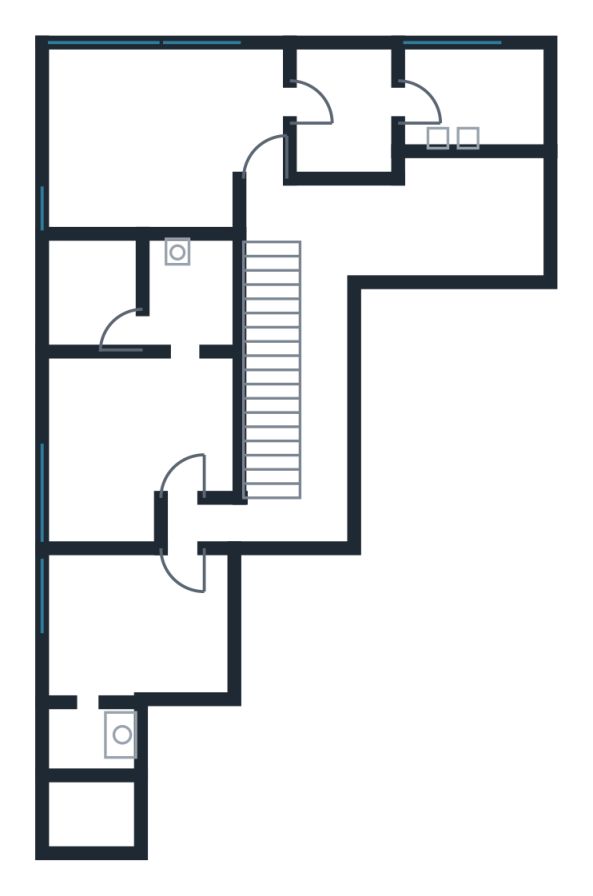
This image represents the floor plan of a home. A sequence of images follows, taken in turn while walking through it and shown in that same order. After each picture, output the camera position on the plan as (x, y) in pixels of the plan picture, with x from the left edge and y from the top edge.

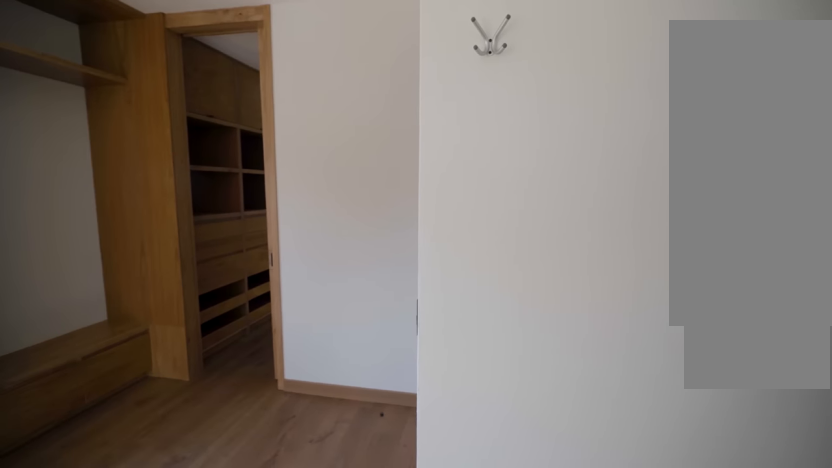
(181, 193)
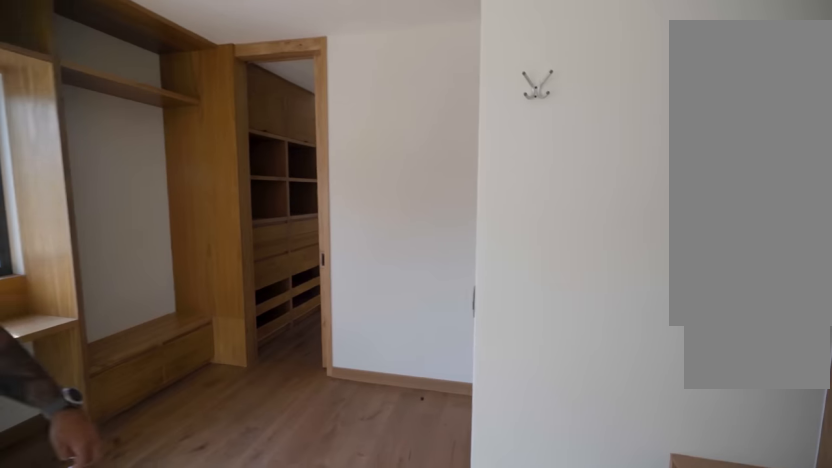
(179, 192)
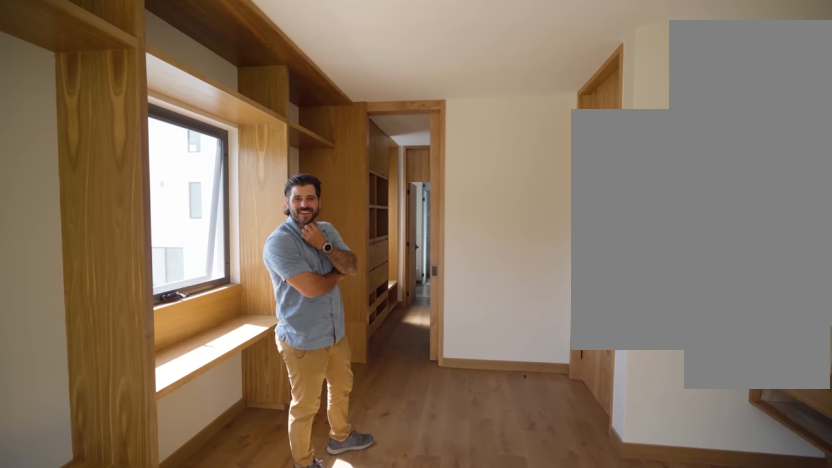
(91, 162)
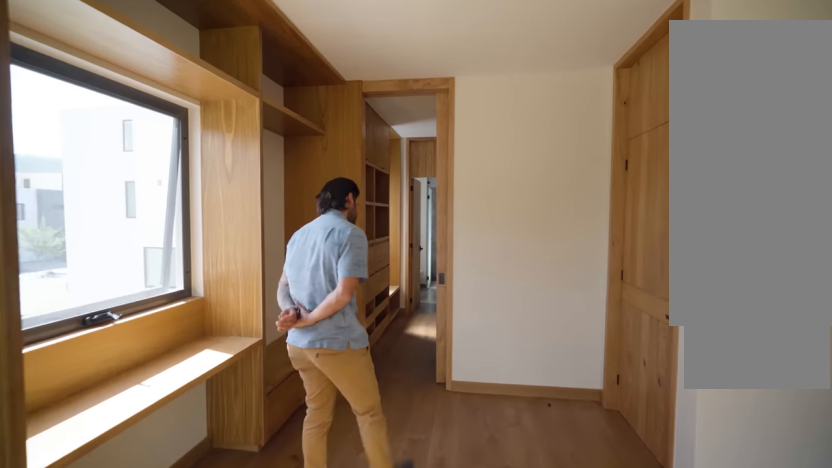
(91, 155)
